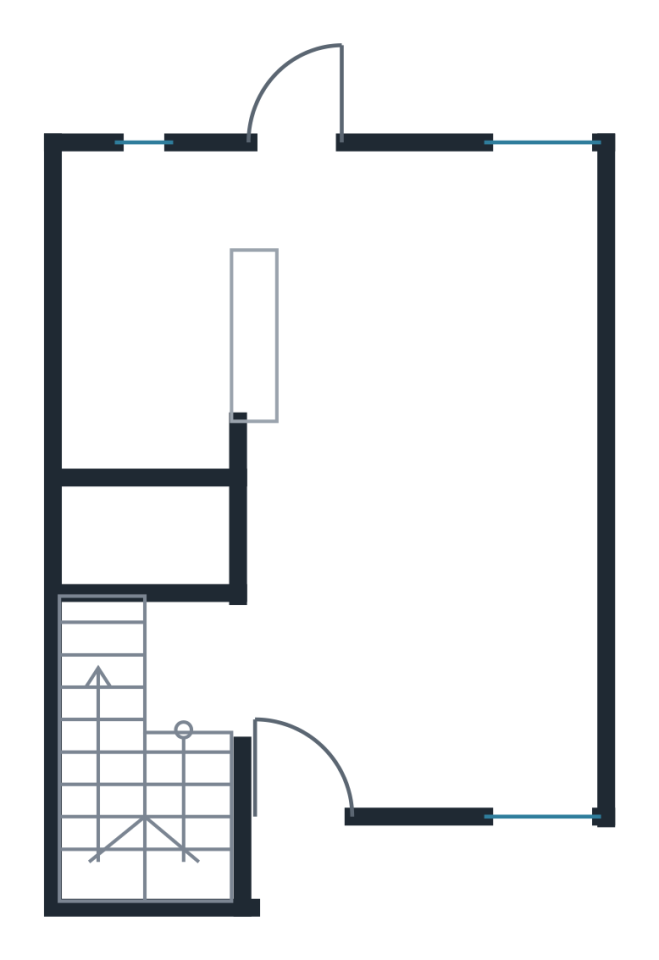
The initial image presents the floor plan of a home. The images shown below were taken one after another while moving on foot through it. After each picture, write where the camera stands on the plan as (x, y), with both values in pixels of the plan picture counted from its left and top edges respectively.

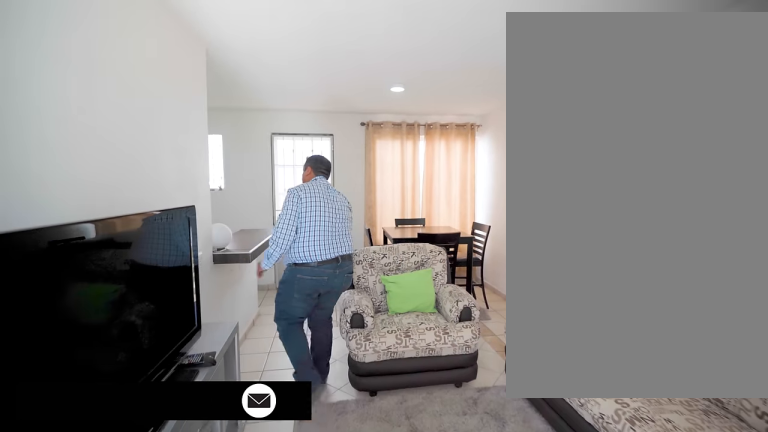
(326, 724)
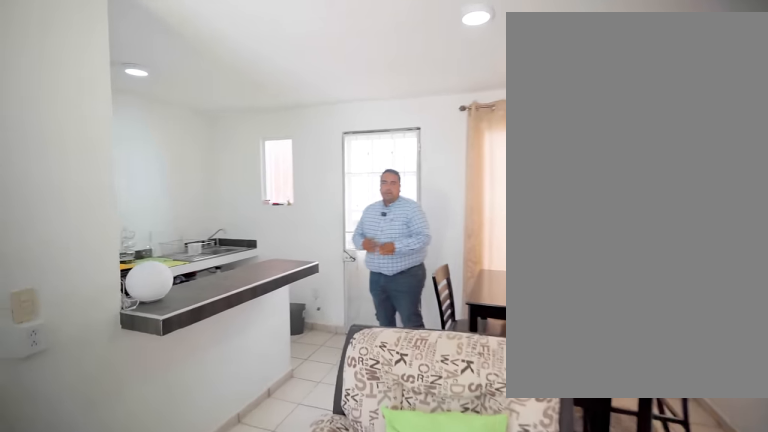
(351, 593)
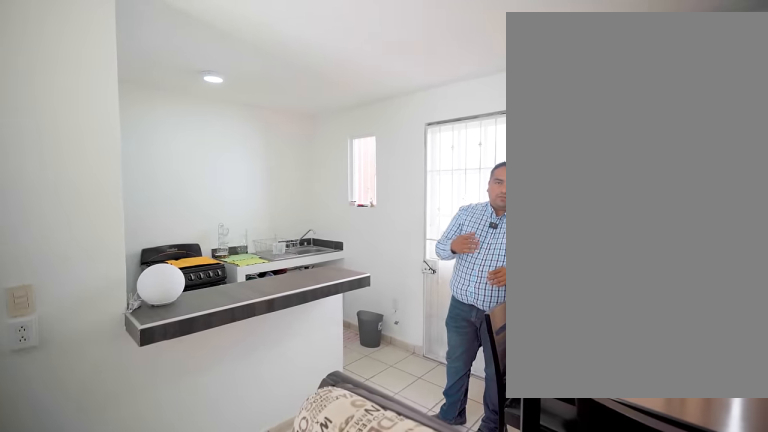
(339, 471)
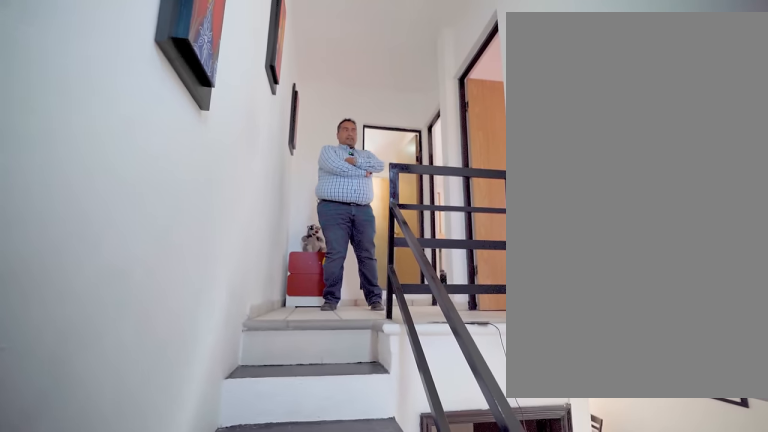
(115, 833)
